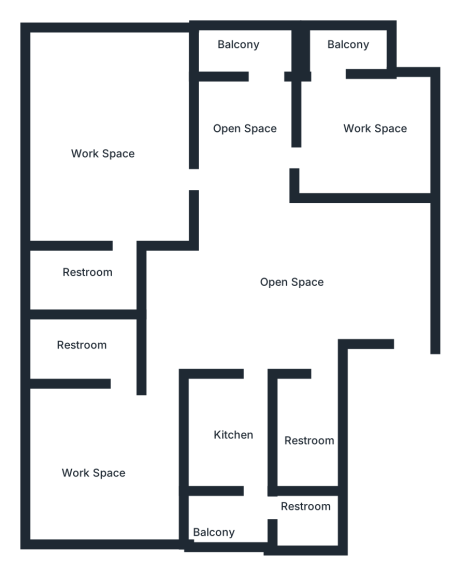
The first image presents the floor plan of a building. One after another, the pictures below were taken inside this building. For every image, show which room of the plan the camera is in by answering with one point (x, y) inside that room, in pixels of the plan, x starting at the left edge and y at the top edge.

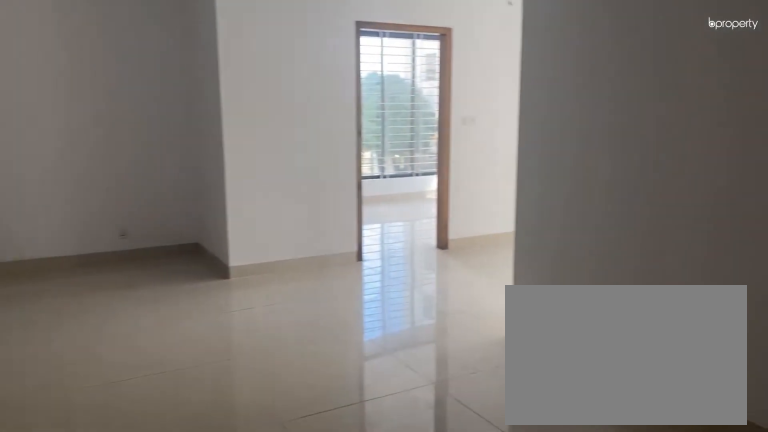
(274, 273)
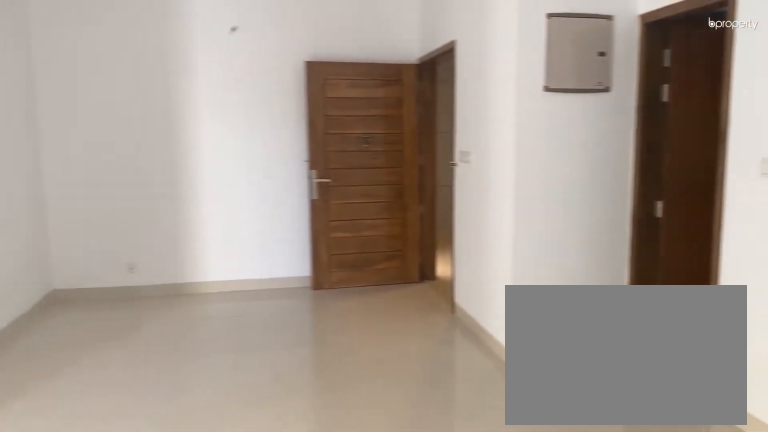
(264, 254)
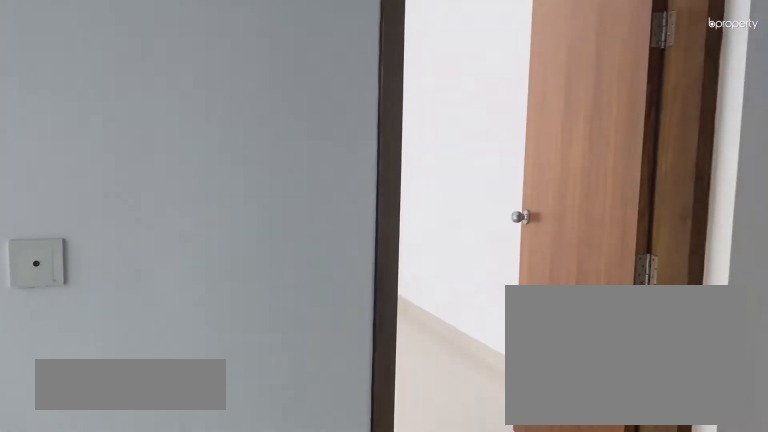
(245, 130)
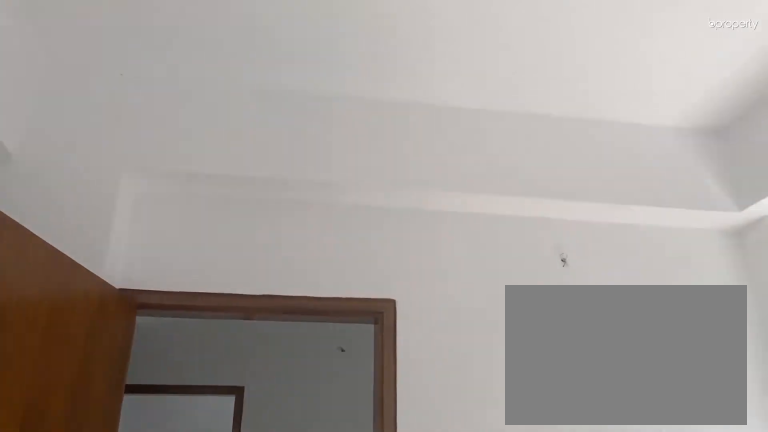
(363, 131)
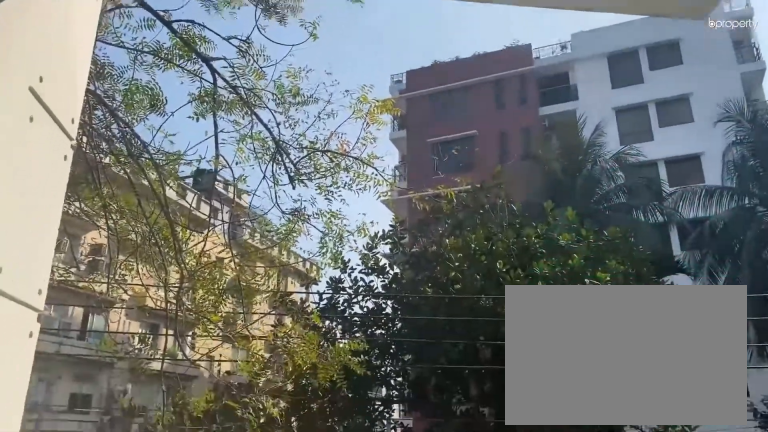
(341, 44)
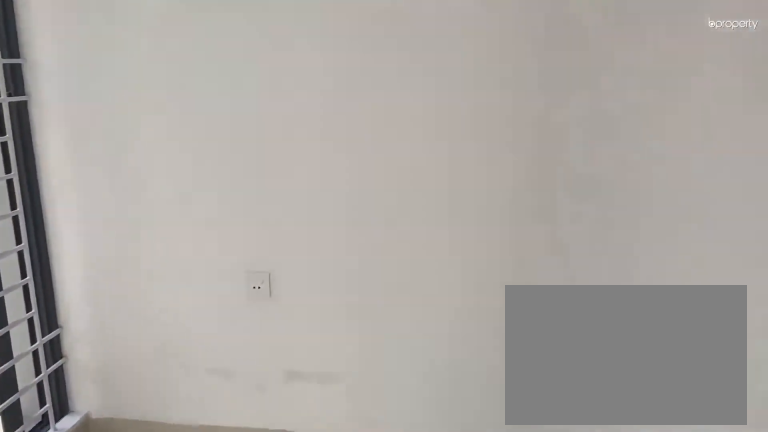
(113, 128)
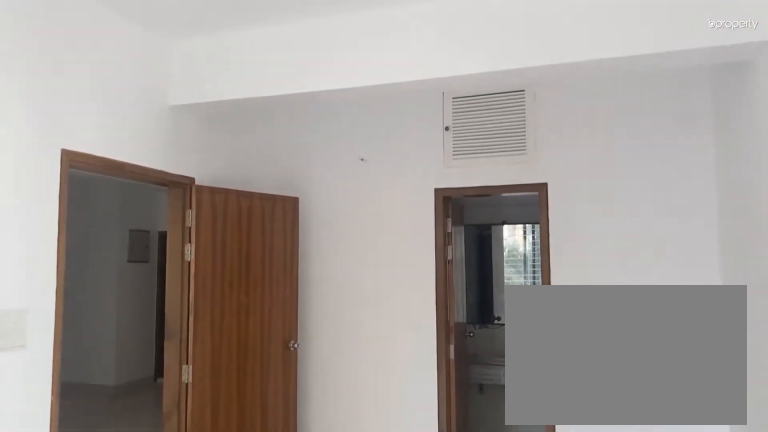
(113, 128)
